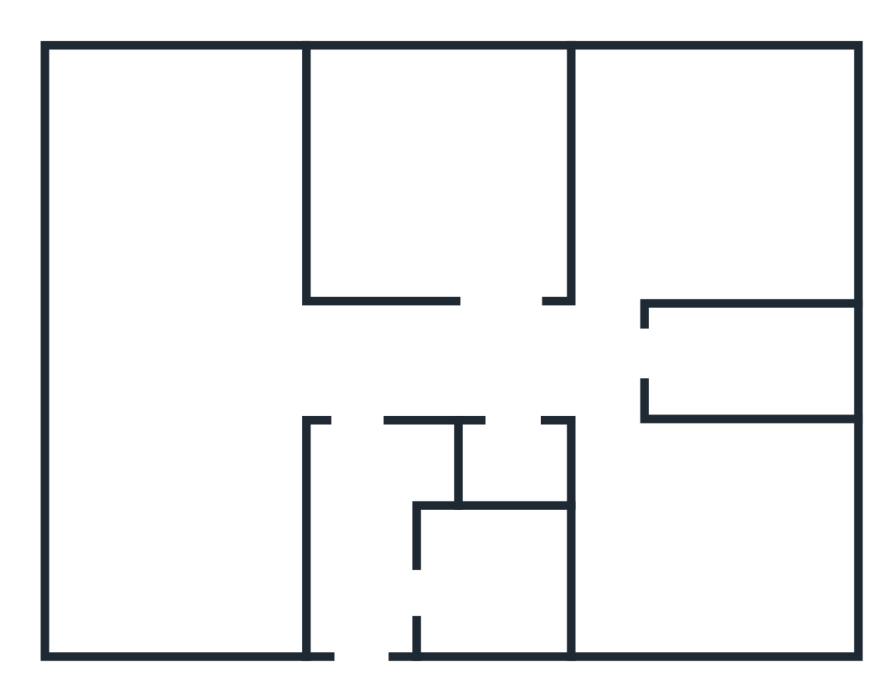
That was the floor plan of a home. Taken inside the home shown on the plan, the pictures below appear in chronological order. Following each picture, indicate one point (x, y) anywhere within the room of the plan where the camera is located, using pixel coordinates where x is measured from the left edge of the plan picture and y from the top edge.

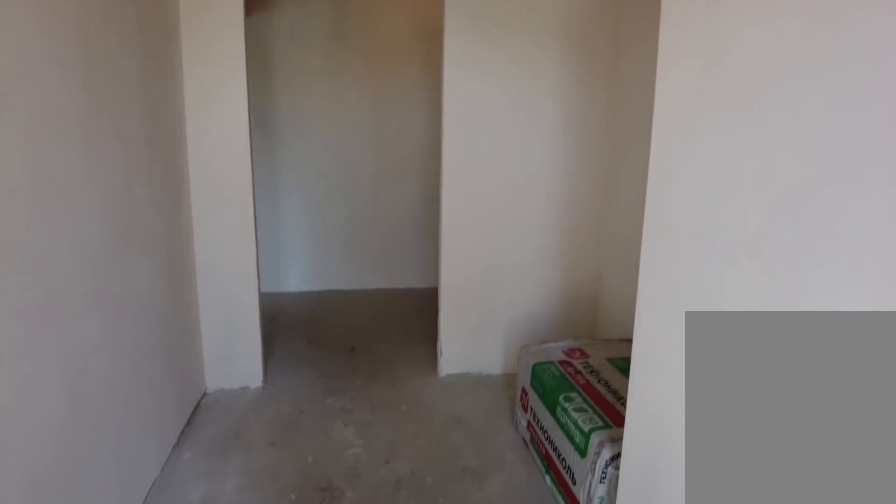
(378, 612)
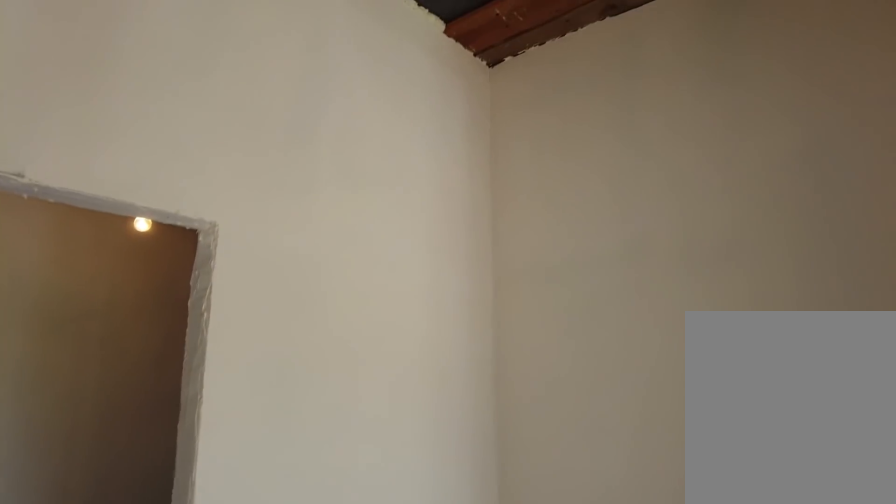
(354, 491)
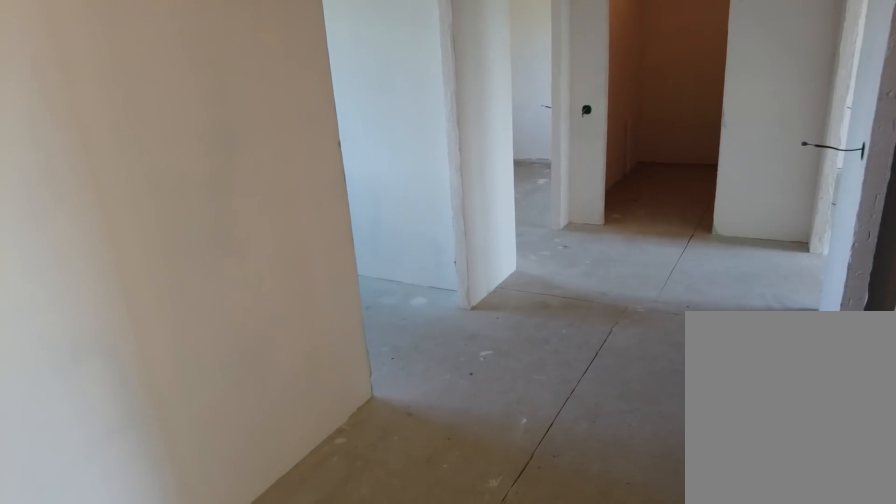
(362, 391)
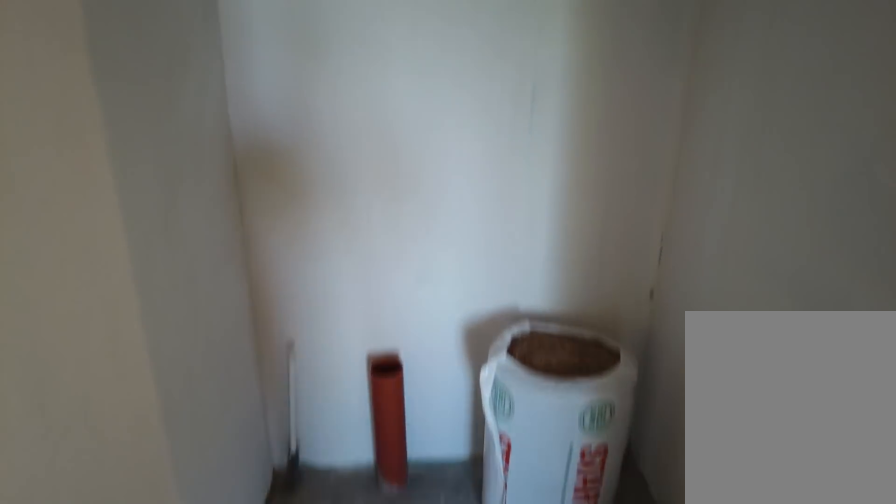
(526, 382)
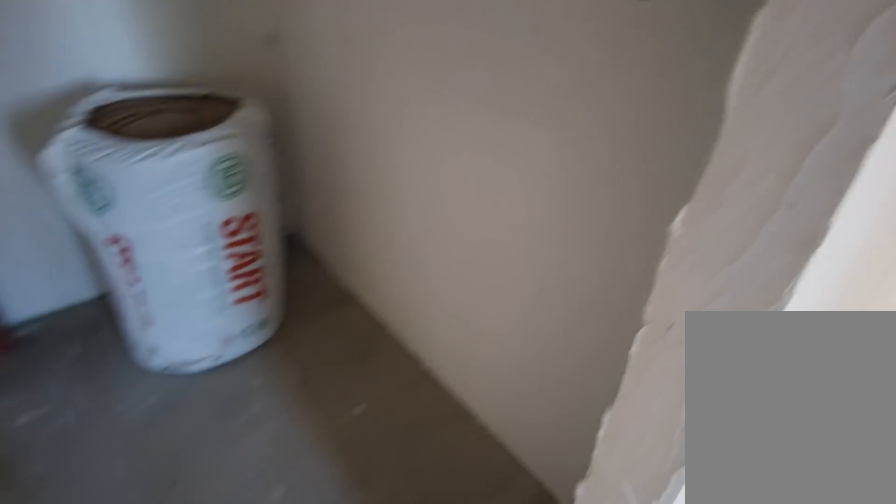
(526, 382)
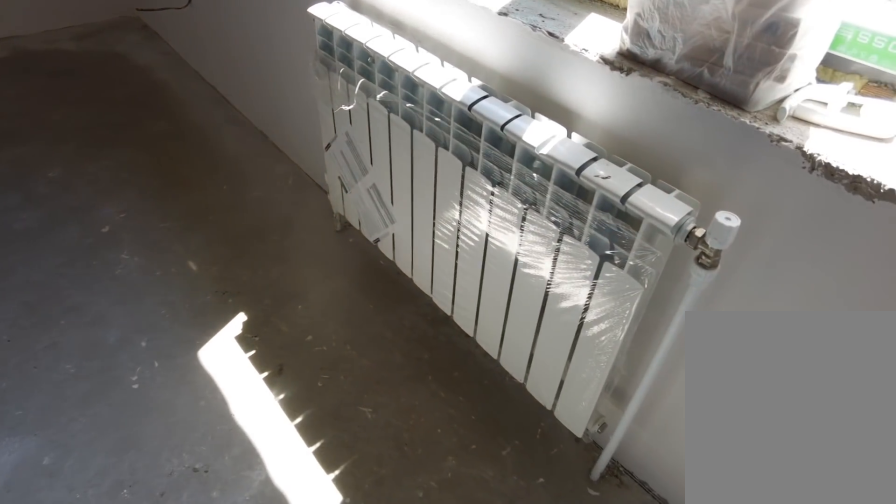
(653, 566)
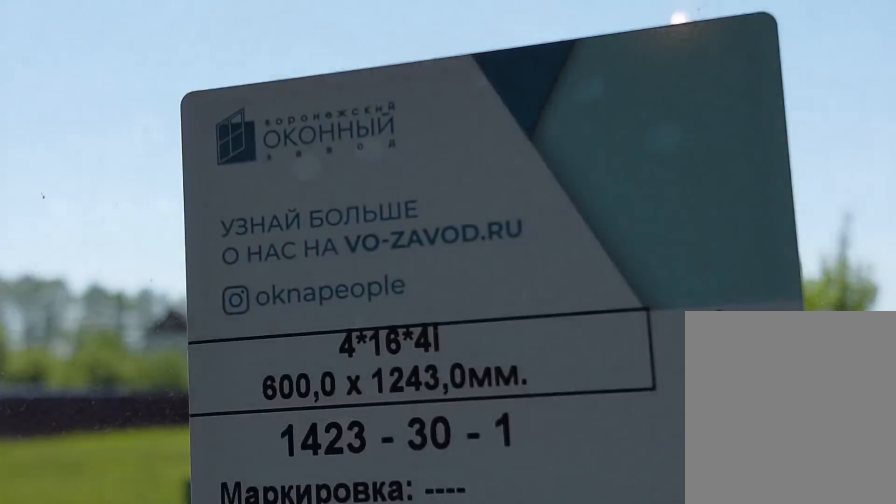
(653, 566)
